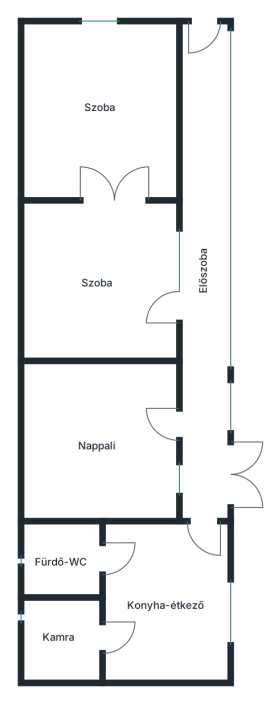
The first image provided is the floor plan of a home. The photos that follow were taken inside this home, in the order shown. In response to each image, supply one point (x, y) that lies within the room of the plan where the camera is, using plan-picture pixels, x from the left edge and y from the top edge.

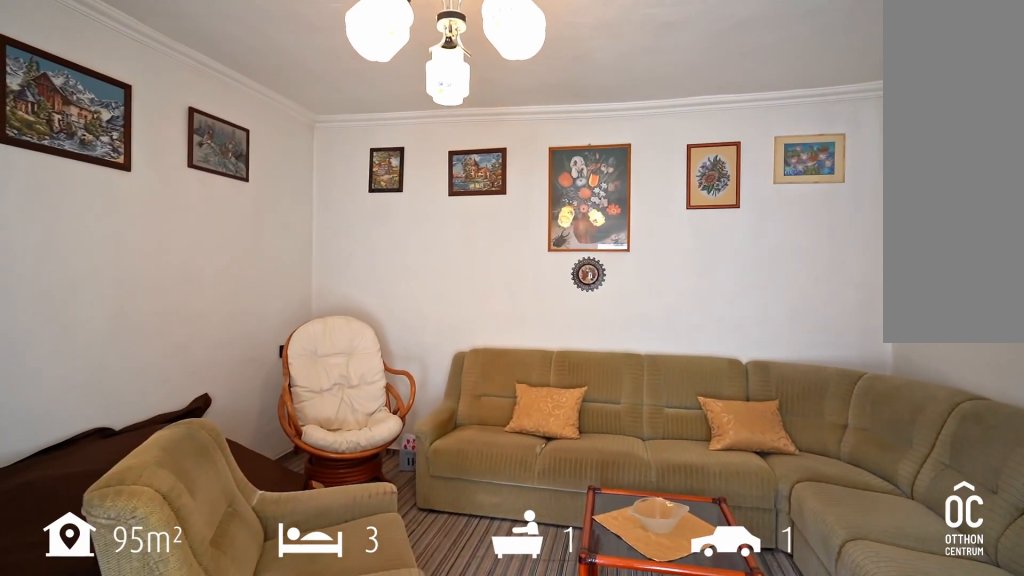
(97, 436)
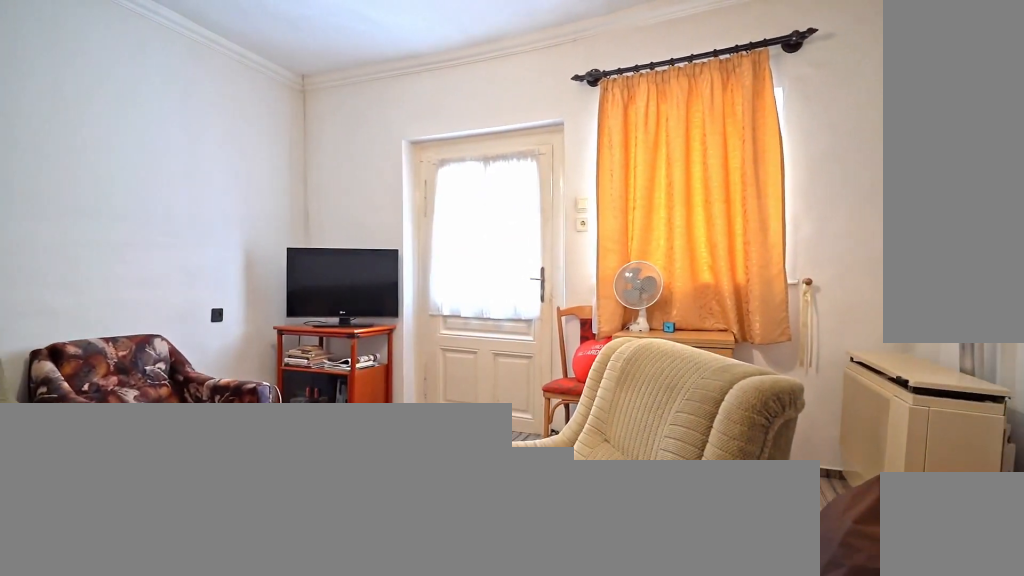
(97, 436)
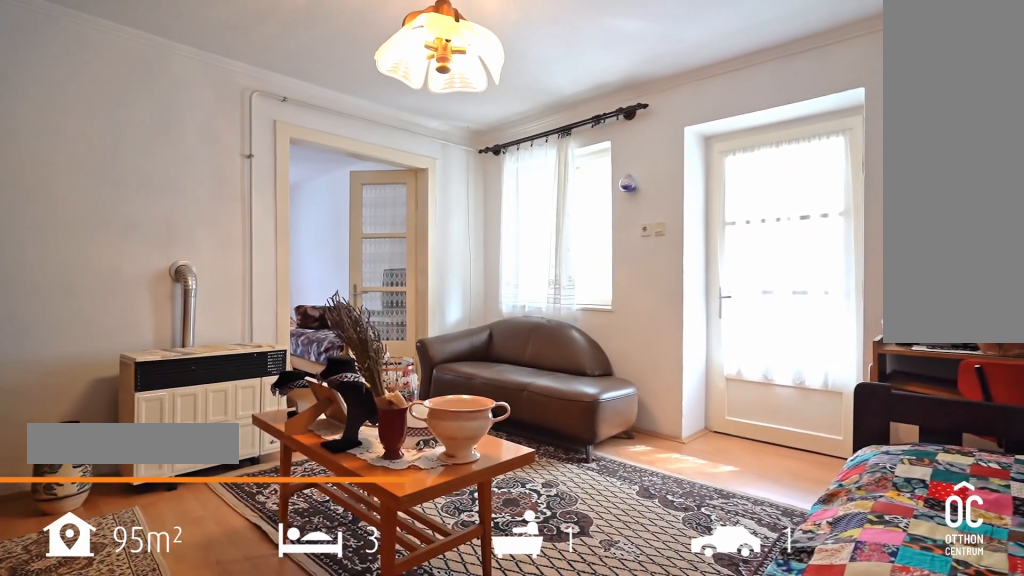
(98, 282)
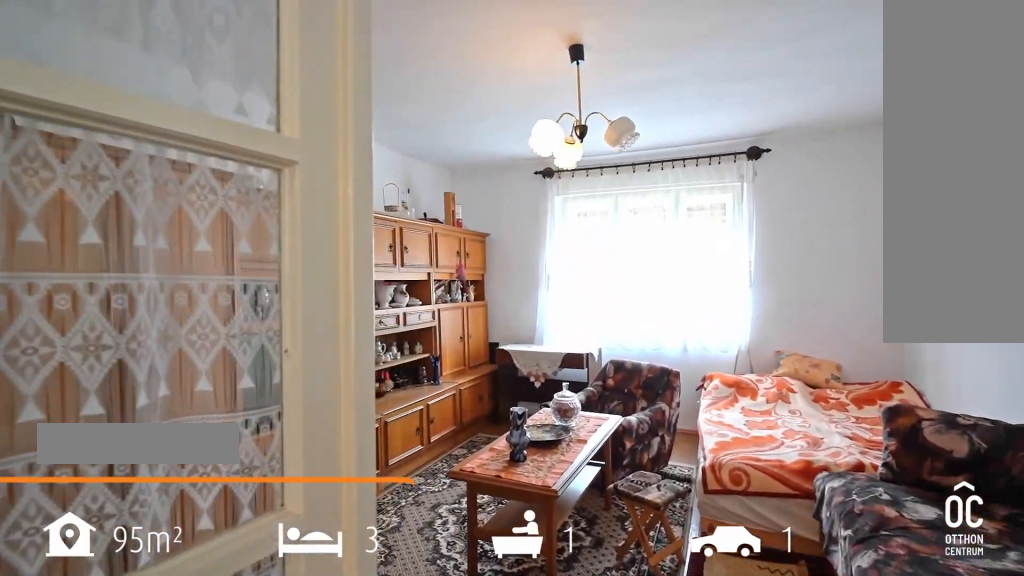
(99, 108)
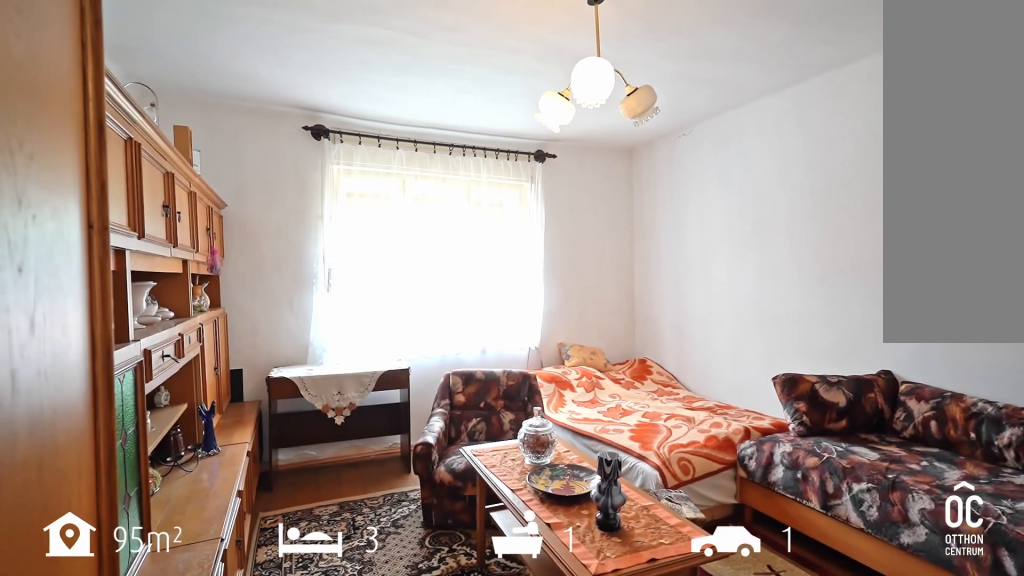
(98, 108)
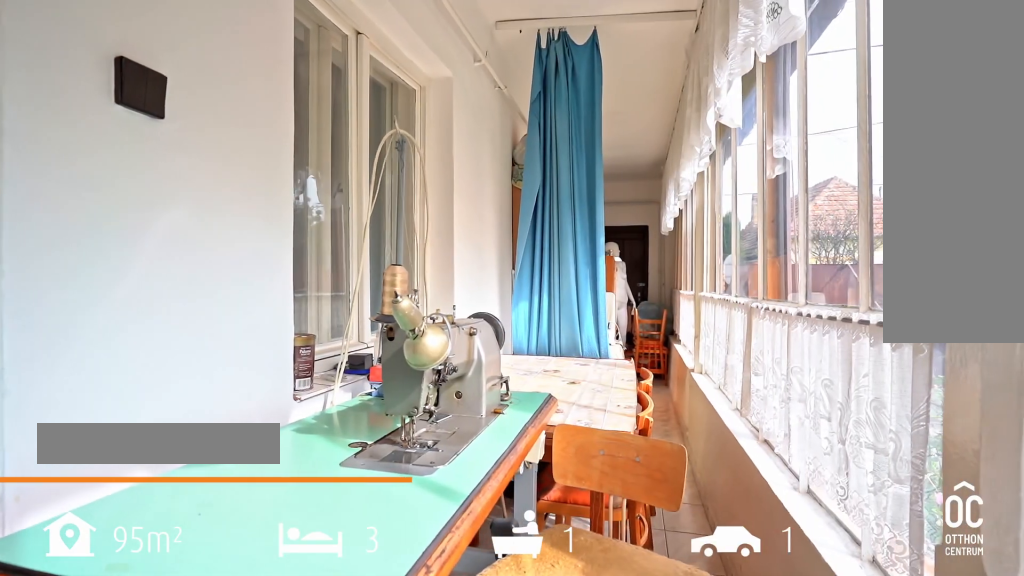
(203, 294)
